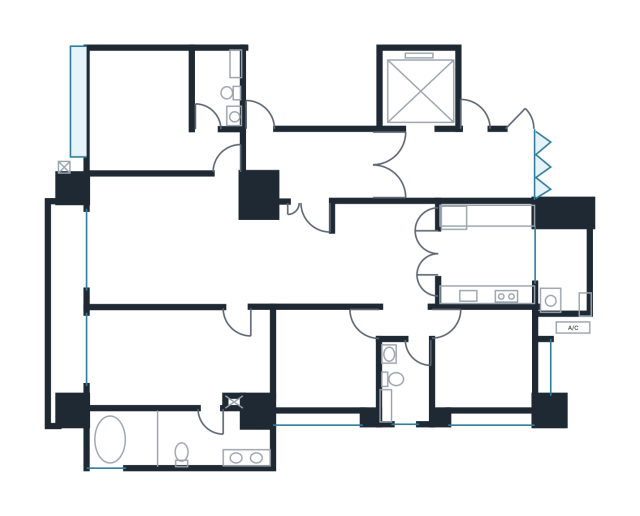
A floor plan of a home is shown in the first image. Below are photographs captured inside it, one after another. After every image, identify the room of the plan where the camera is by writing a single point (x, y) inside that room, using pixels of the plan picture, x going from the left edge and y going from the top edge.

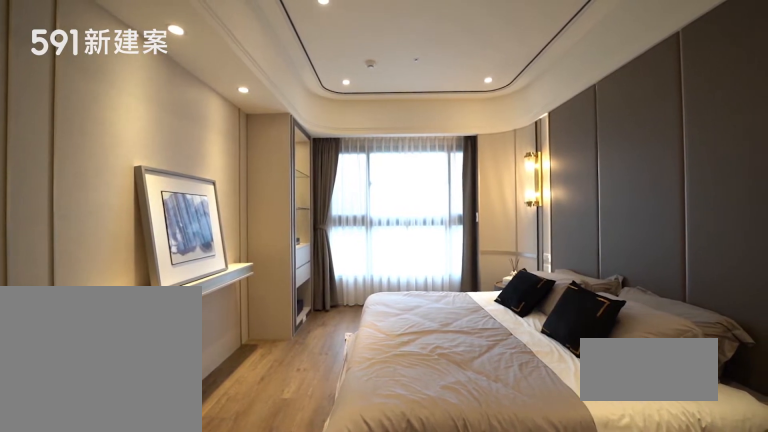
(172, 354)
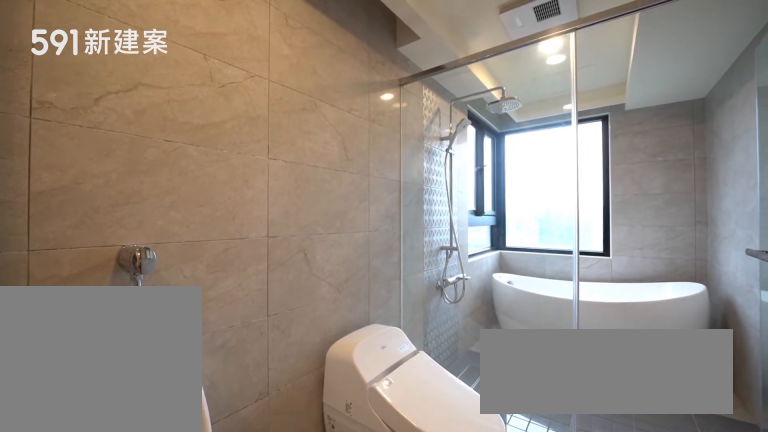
(172, 441)
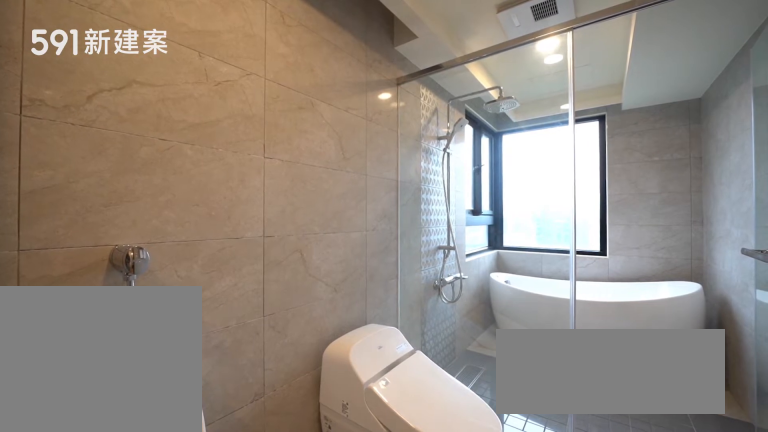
(172, 441)
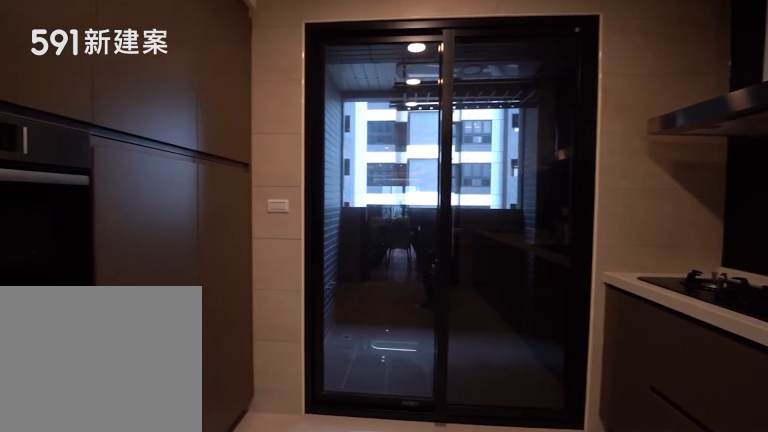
(487, 255)
